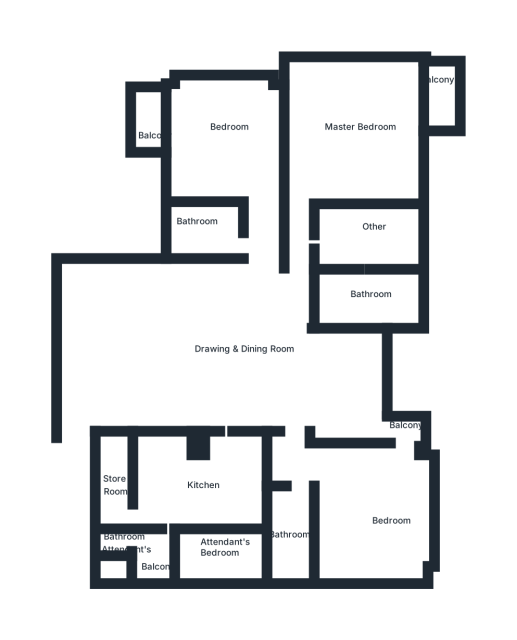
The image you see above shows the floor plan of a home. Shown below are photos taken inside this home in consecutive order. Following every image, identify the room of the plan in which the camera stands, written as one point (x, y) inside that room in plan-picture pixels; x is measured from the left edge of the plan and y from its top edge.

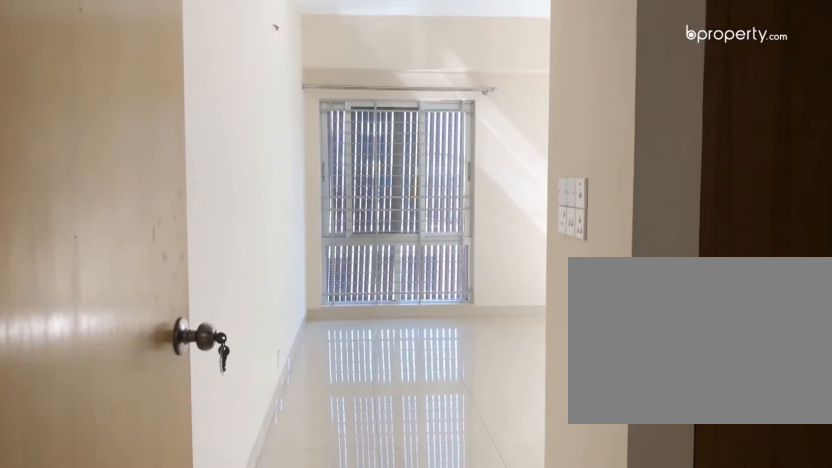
(299, 287)
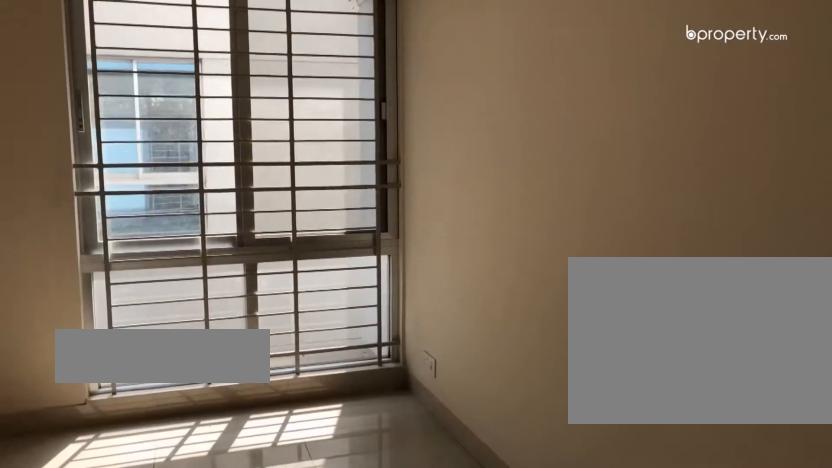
(353, 132)
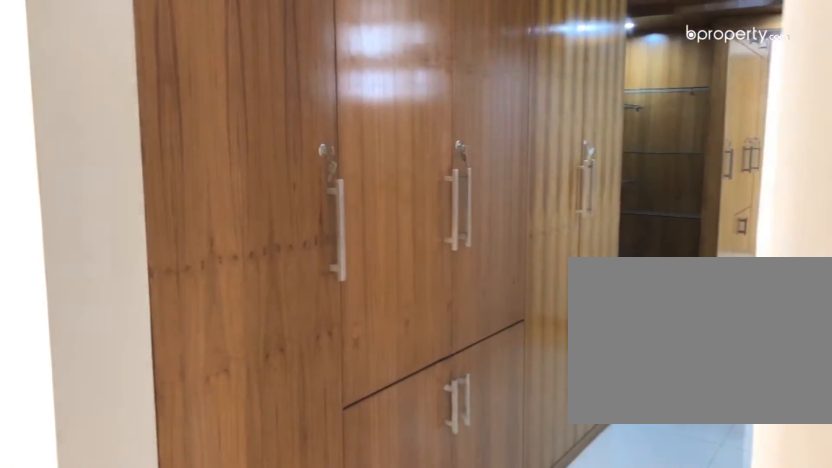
(365, 240)
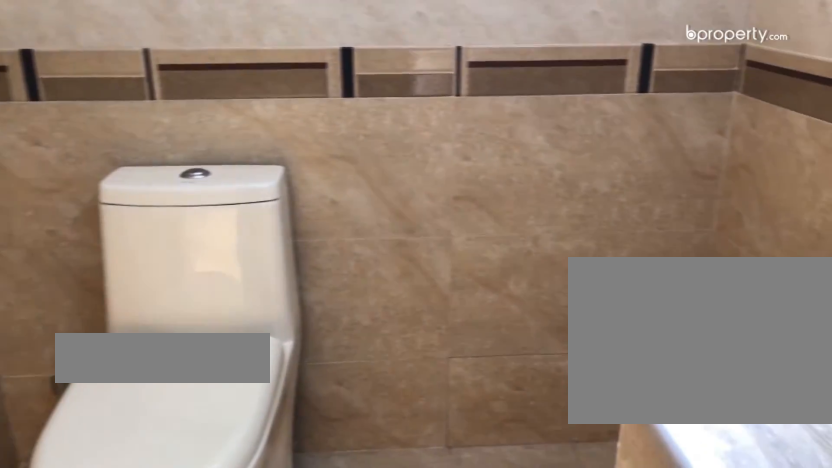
(365, 298)
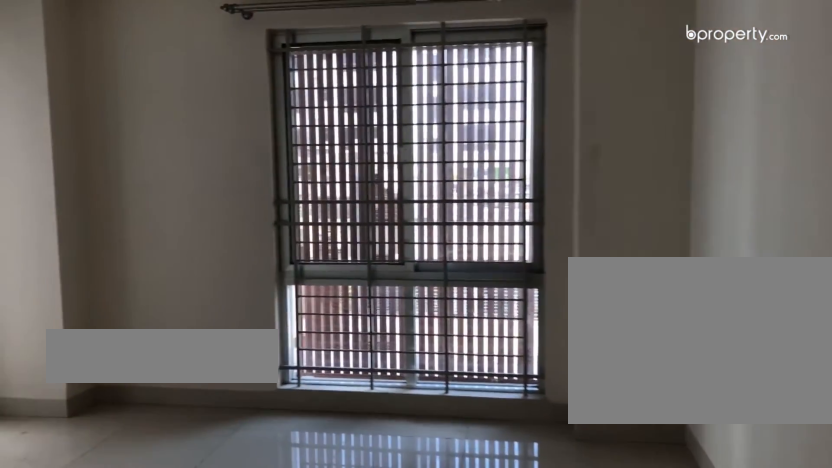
(223, 142)
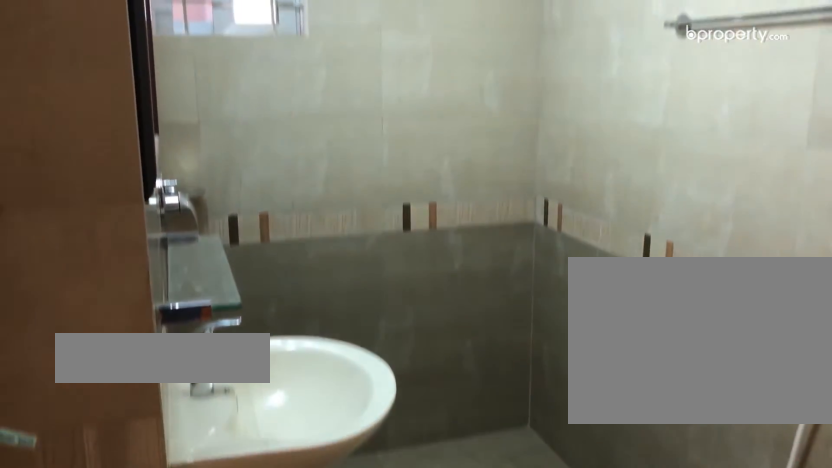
(202, 230)
